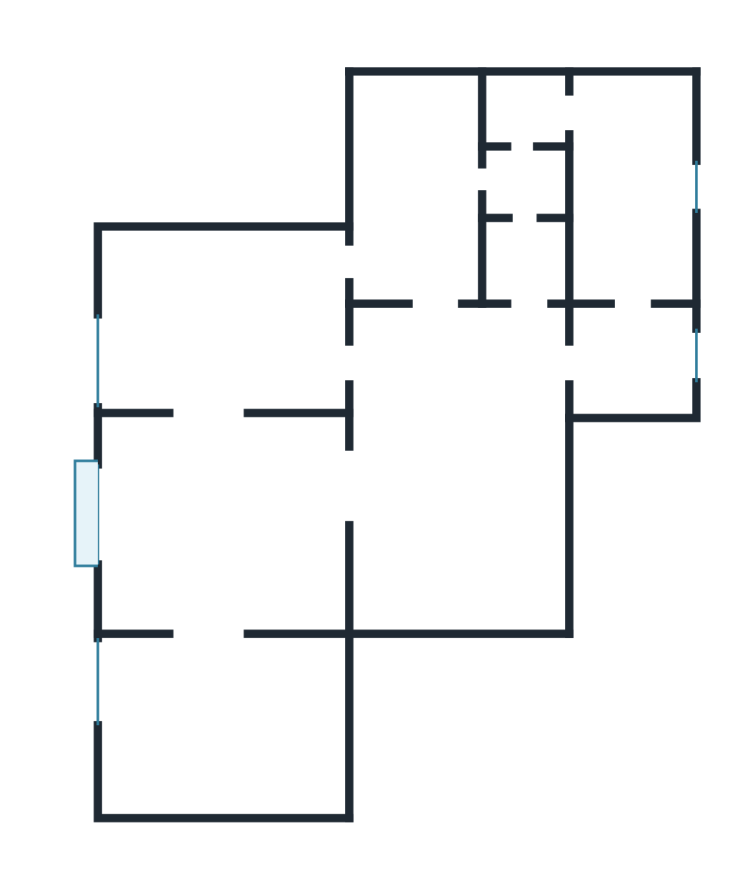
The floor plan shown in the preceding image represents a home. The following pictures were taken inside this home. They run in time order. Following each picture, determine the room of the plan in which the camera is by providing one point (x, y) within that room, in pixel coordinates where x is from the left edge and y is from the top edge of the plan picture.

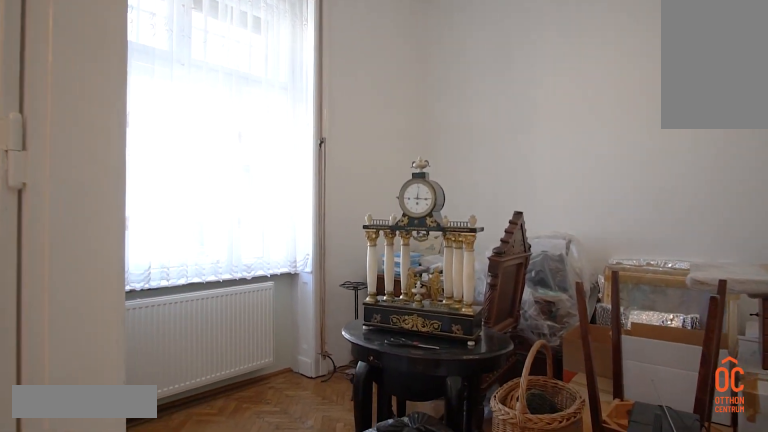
(225, 328)
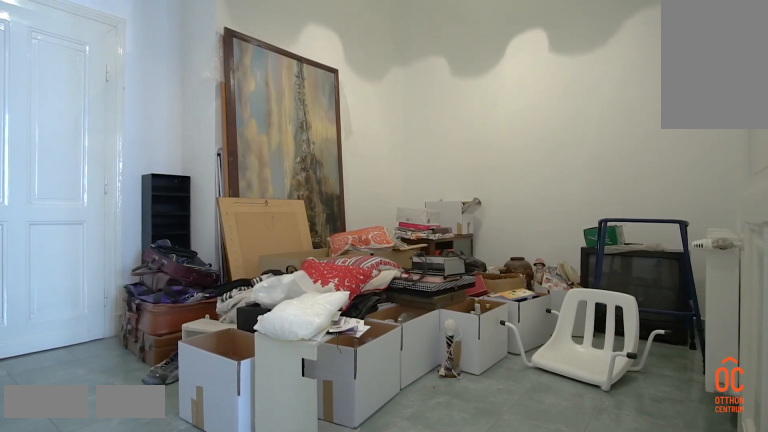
(460, 471)
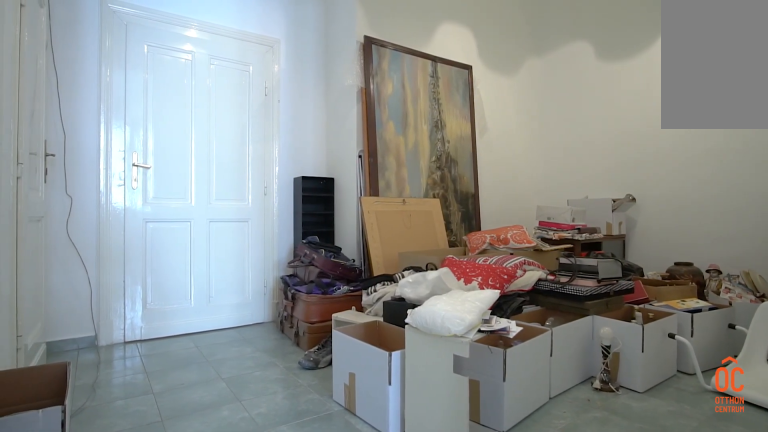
(460, 471)
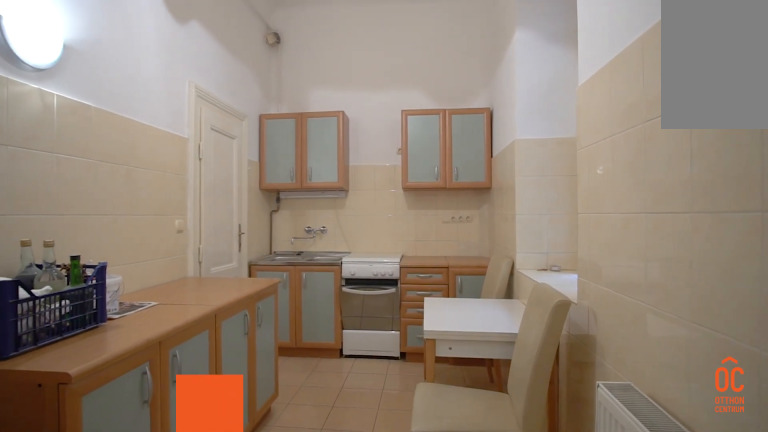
(632, 179)
